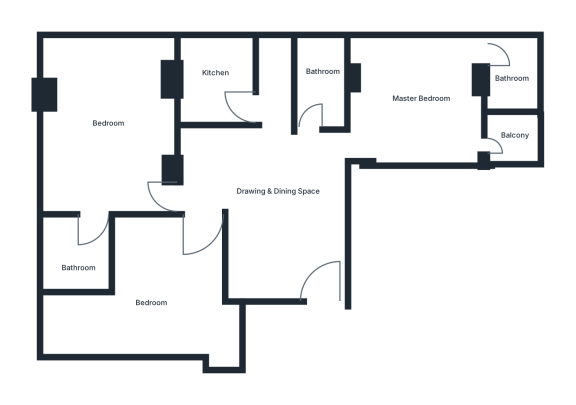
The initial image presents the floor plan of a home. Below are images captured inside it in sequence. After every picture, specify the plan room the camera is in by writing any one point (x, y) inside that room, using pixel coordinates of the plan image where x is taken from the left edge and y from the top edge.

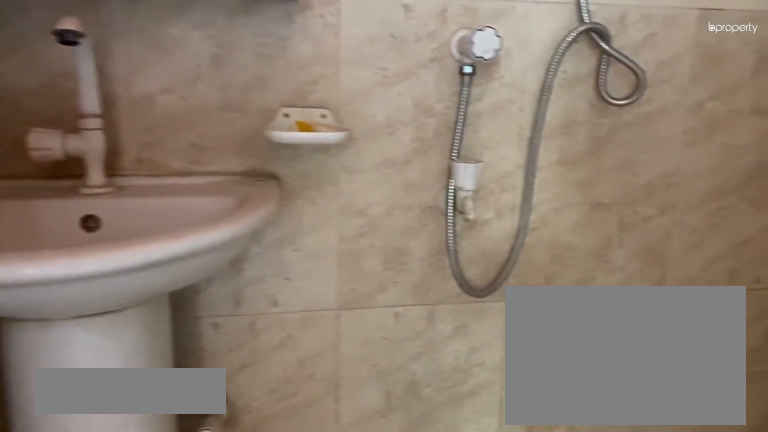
(508, 84)
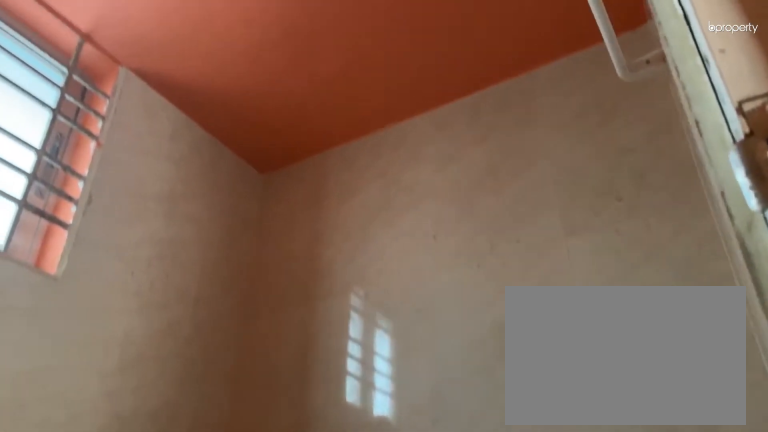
(508, 84)
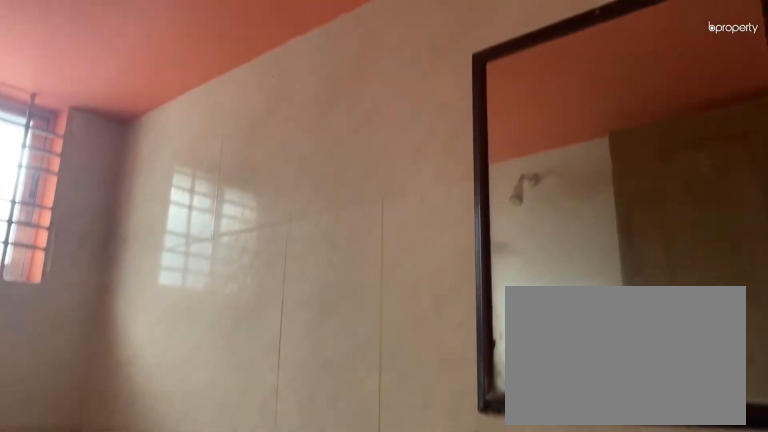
(319, 79)
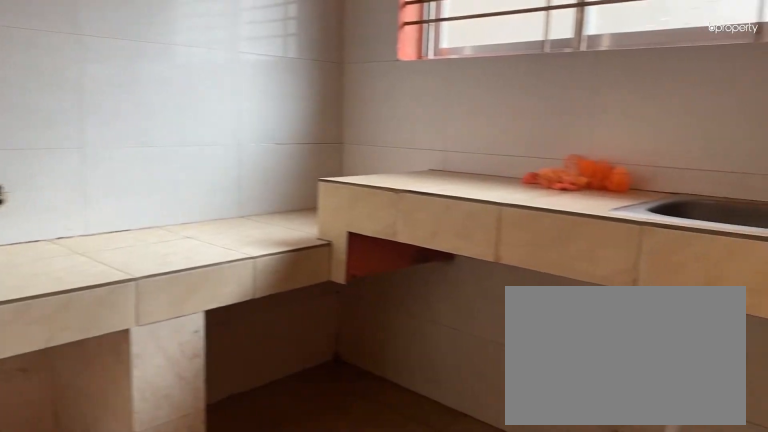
(221, 85)
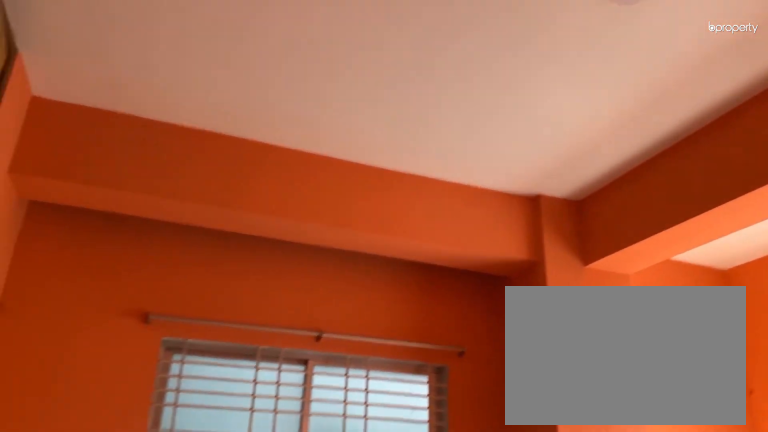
(104, 124)
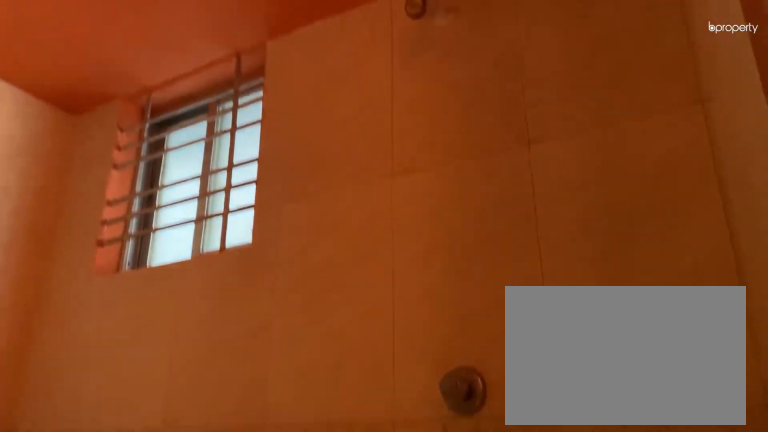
(86, 269)
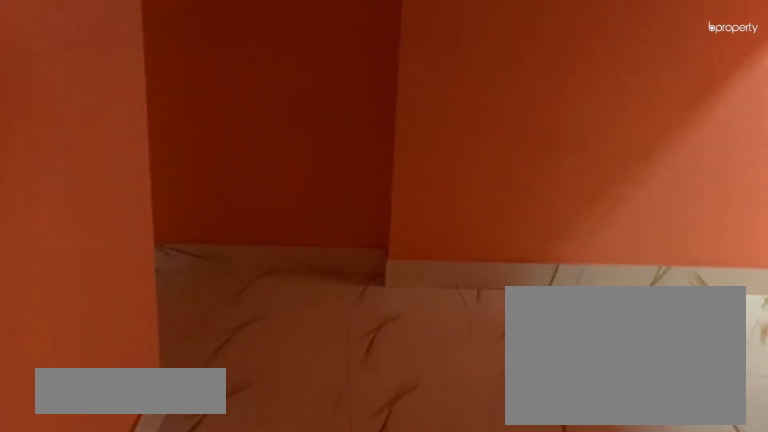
(185, 273)
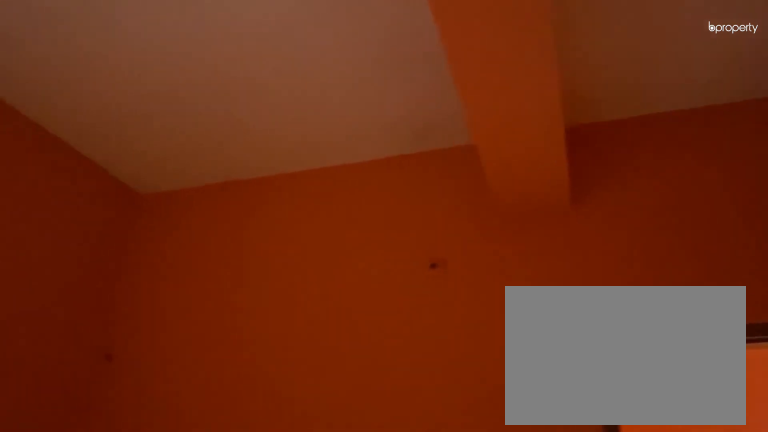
(176, 280)
